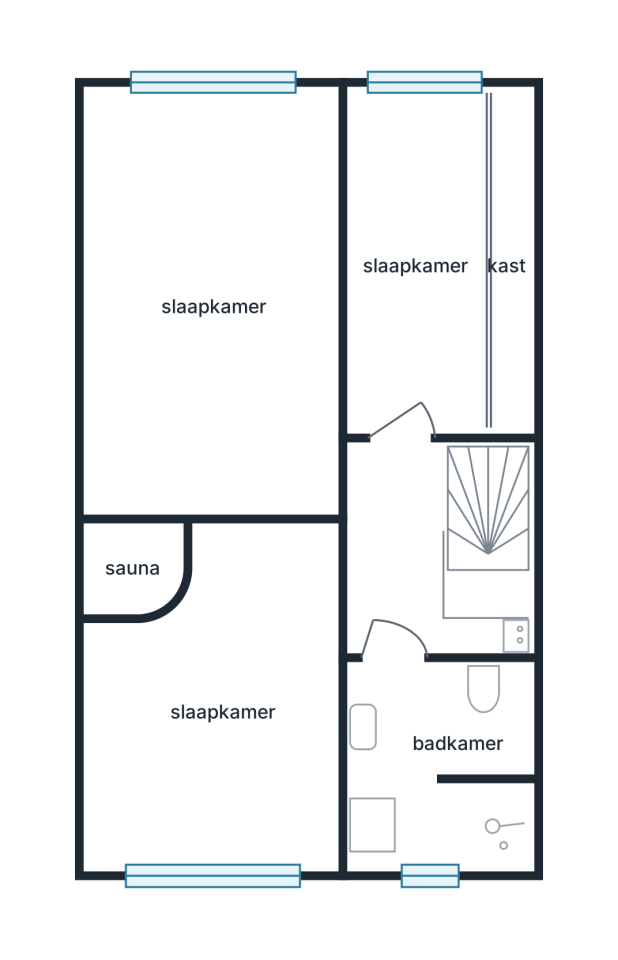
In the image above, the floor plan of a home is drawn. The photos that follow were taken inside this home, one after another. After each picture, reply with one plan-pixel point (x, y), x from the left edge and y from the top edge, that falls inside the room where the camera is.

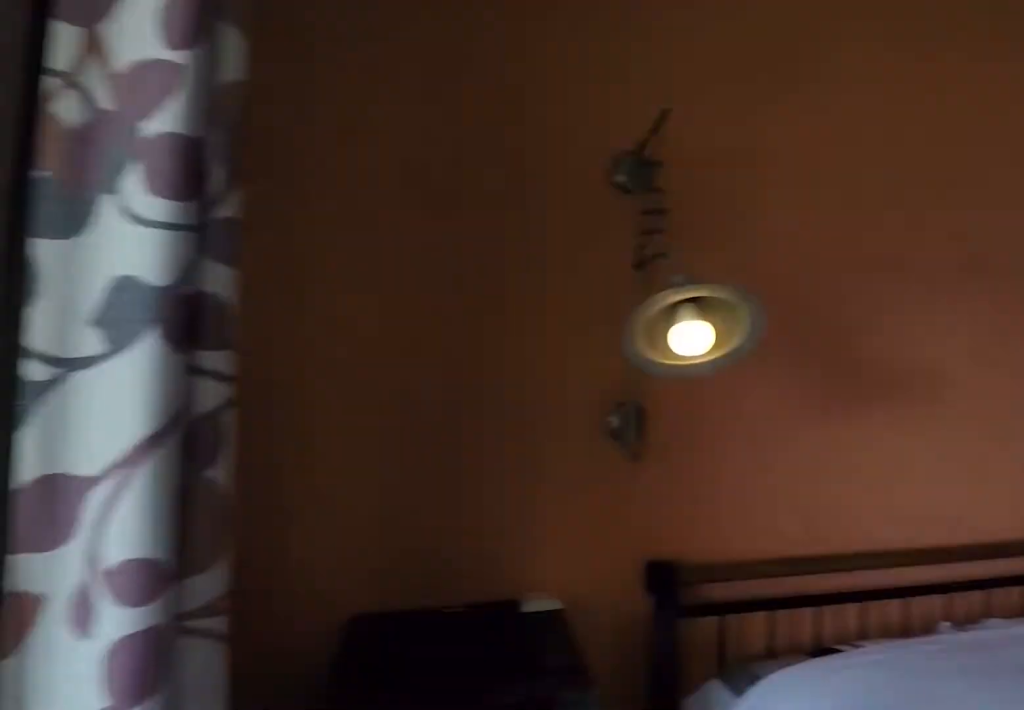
(144, 233)
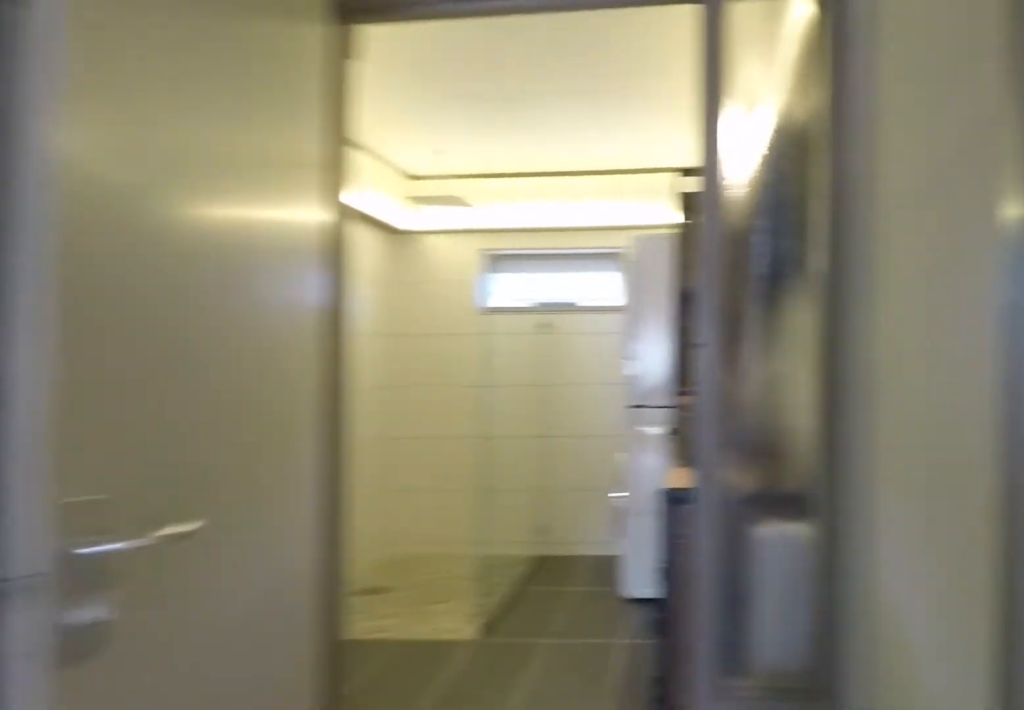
(404, 555)
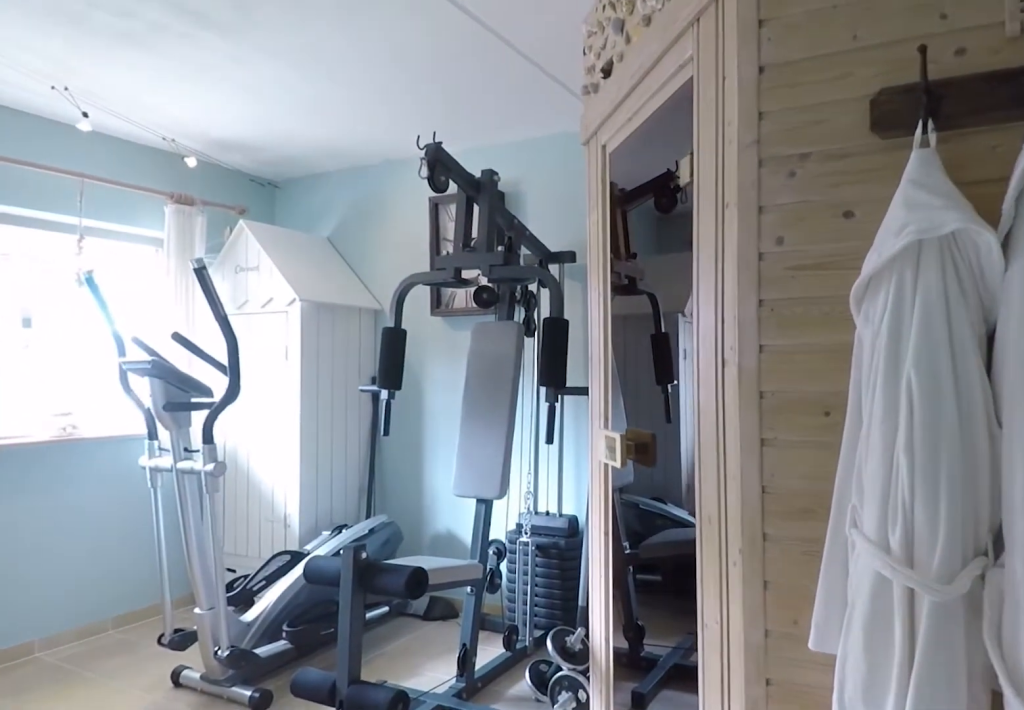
(223, 709)
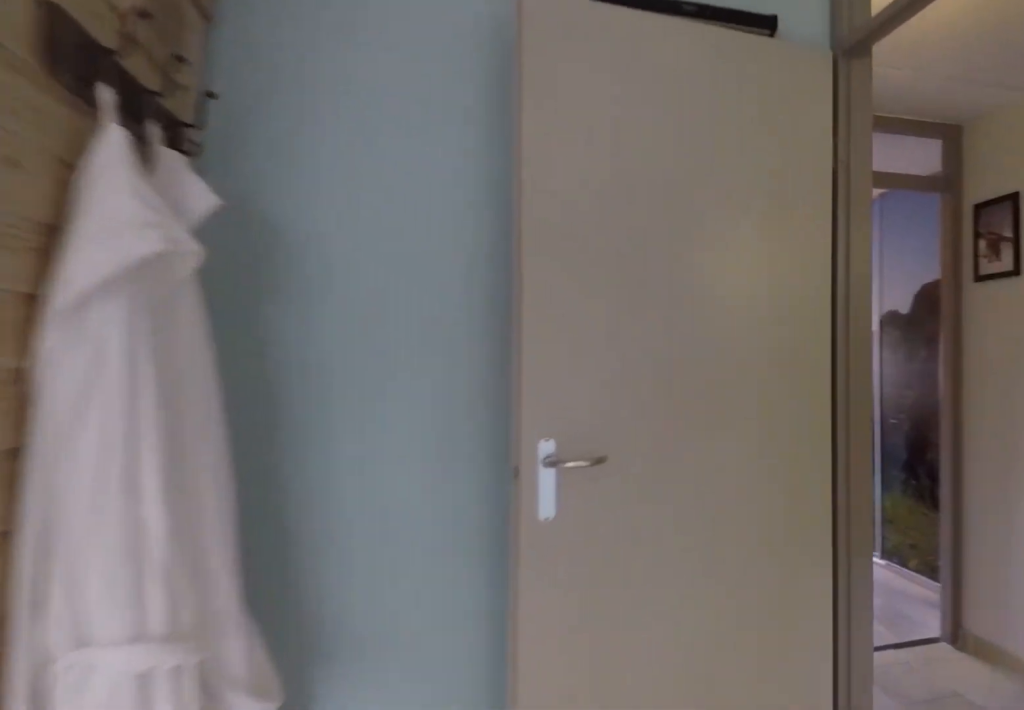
(223, 709)
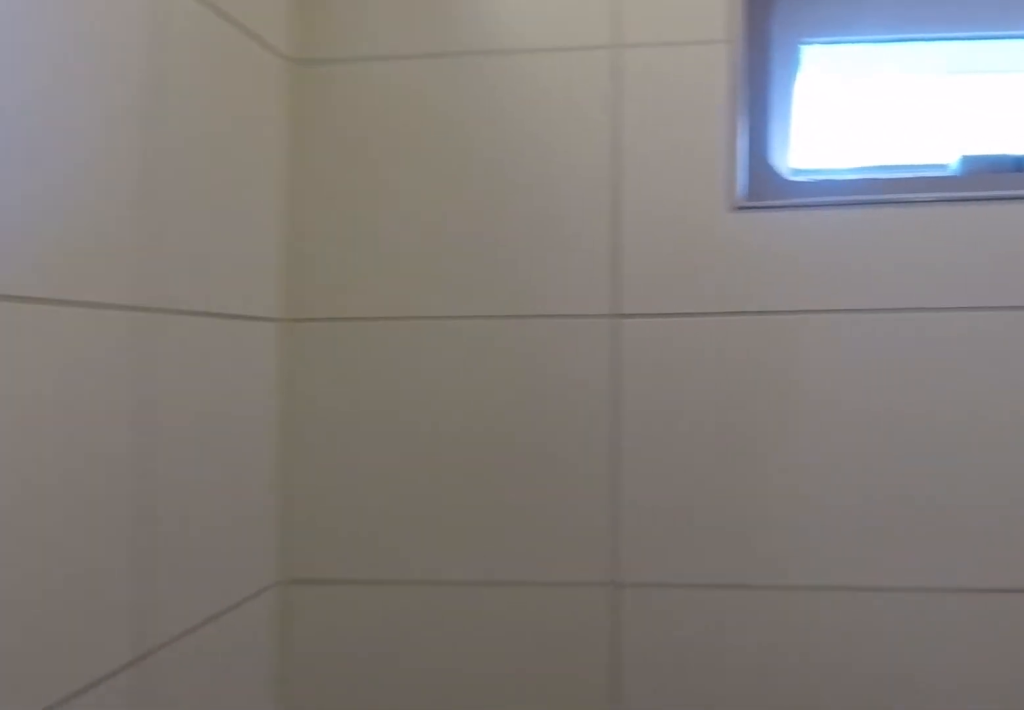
(436, 763)
